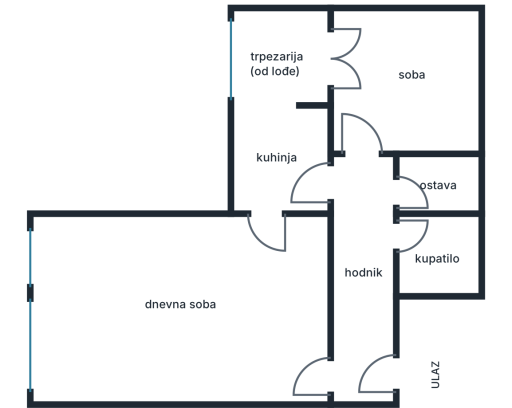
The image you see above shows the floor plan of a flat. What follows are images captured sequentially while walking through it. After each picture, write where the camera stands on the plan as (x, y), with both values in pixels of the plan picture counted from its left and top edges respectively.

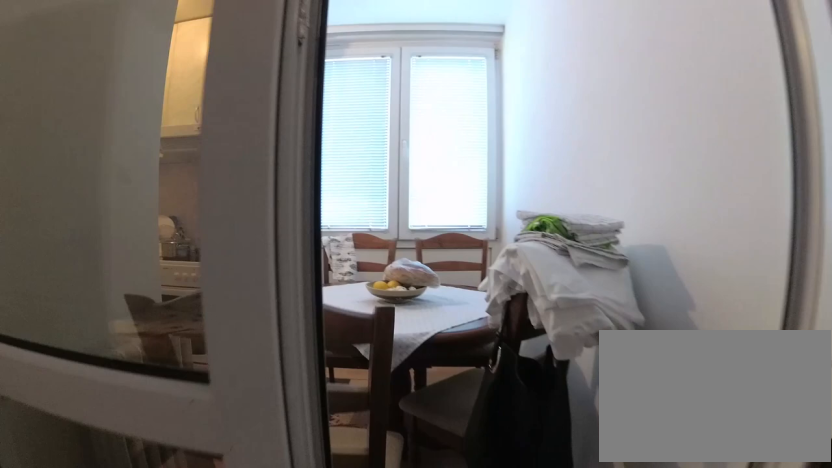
(356, 69)
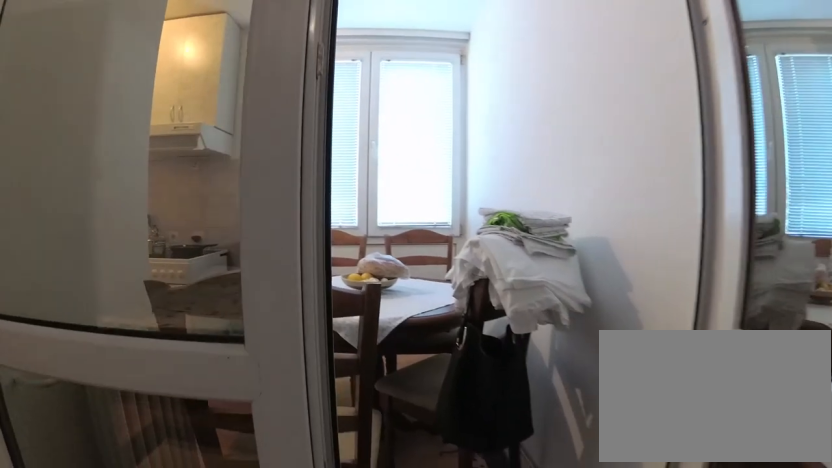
(363, 68)
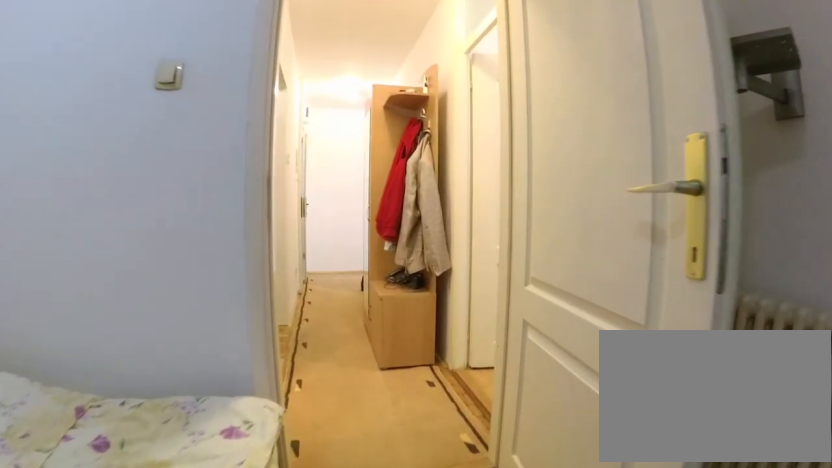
(356, 82)
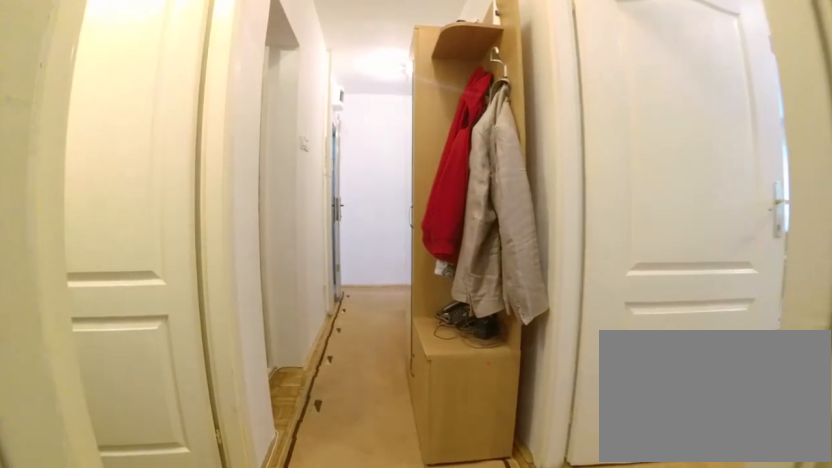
(357, 127)
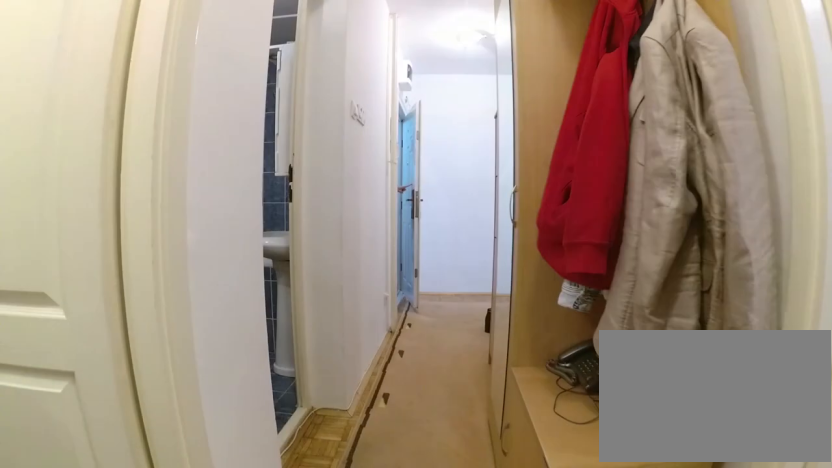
(359, 146)
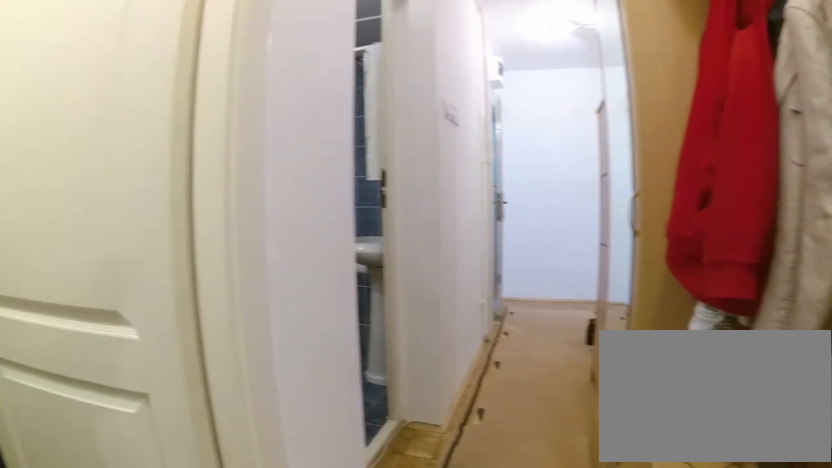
(360, 152)
